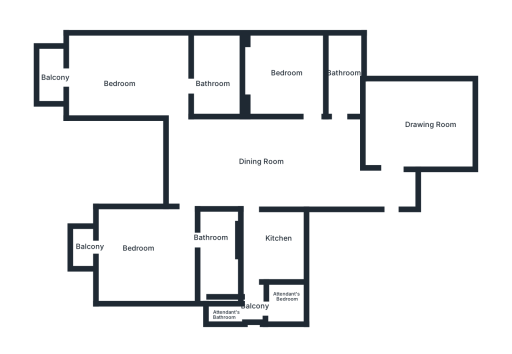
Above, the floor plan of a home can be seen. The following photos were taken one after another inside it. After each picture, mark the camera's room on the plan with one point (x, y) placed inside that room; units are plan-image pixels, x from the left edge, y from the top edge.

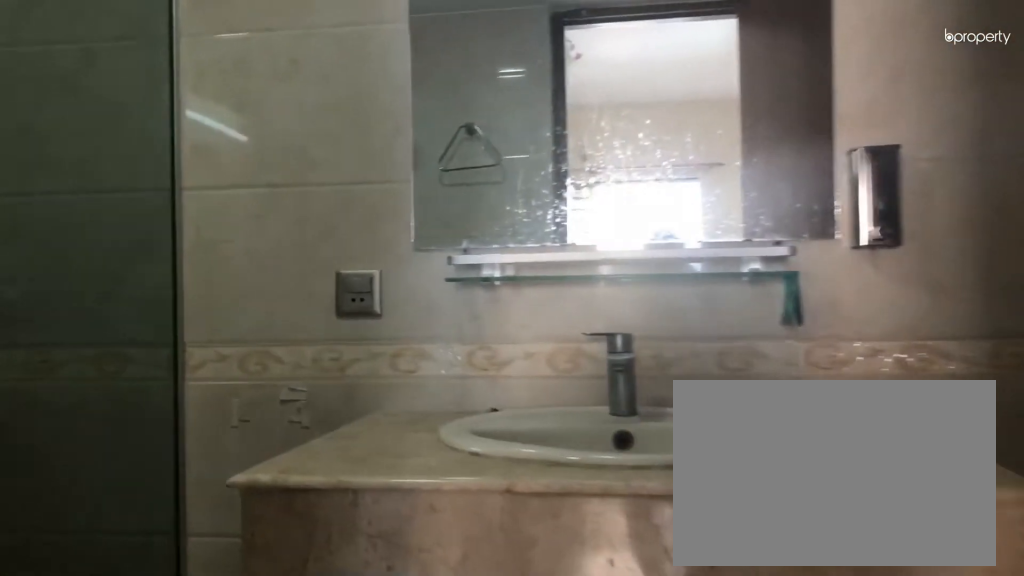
(218, 82)
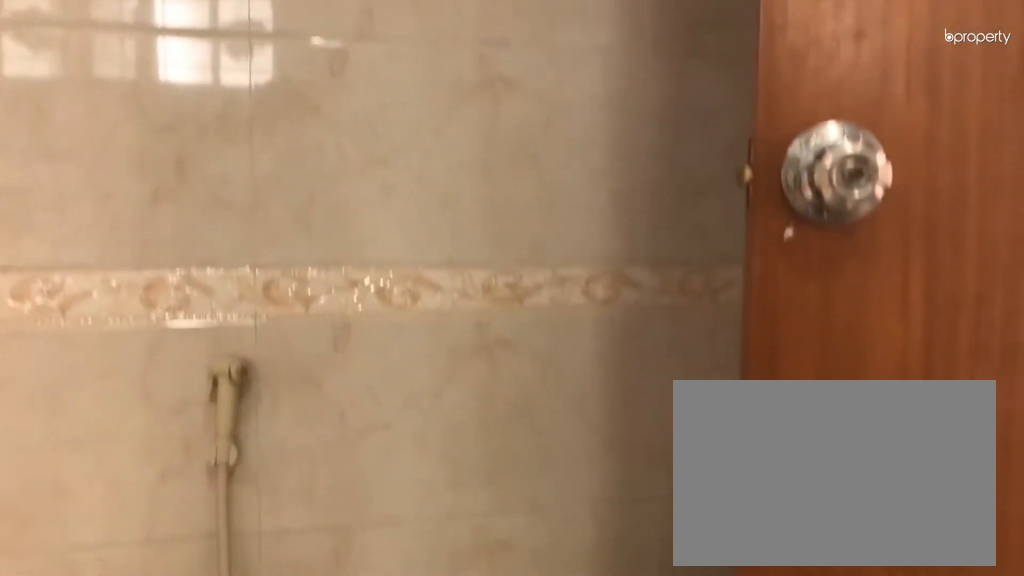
(214, 83)
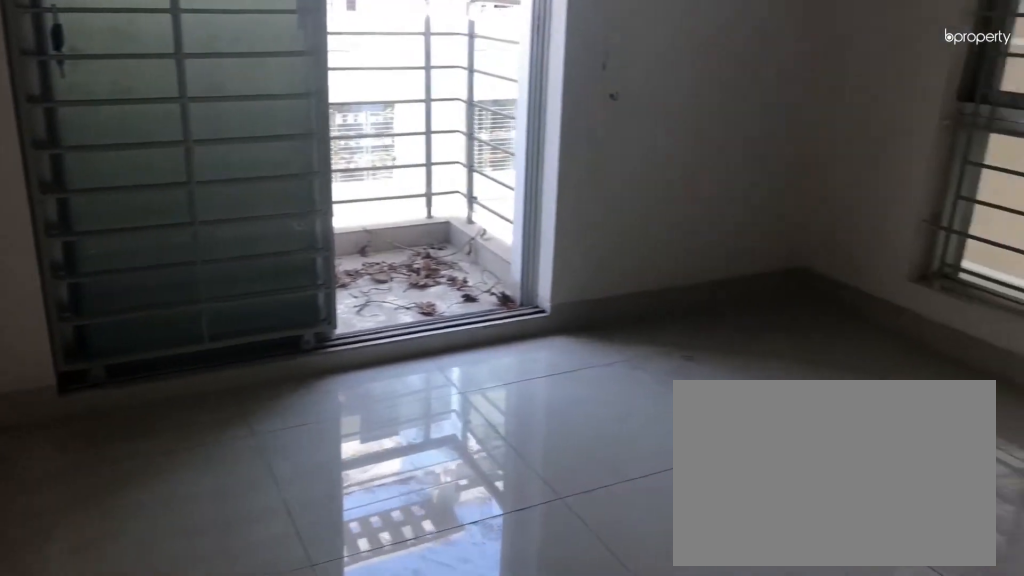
(139, 253)
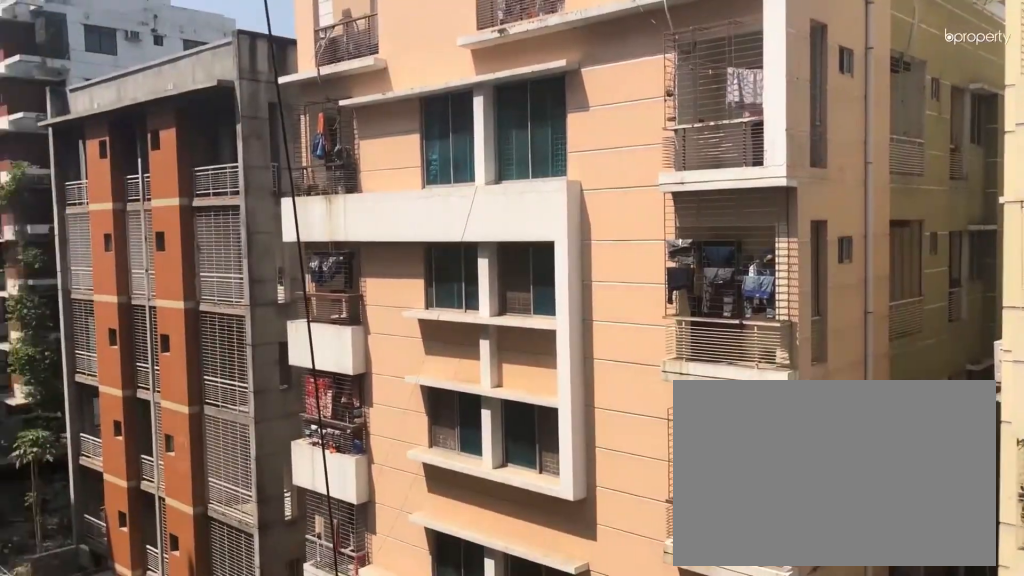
(87, 250)
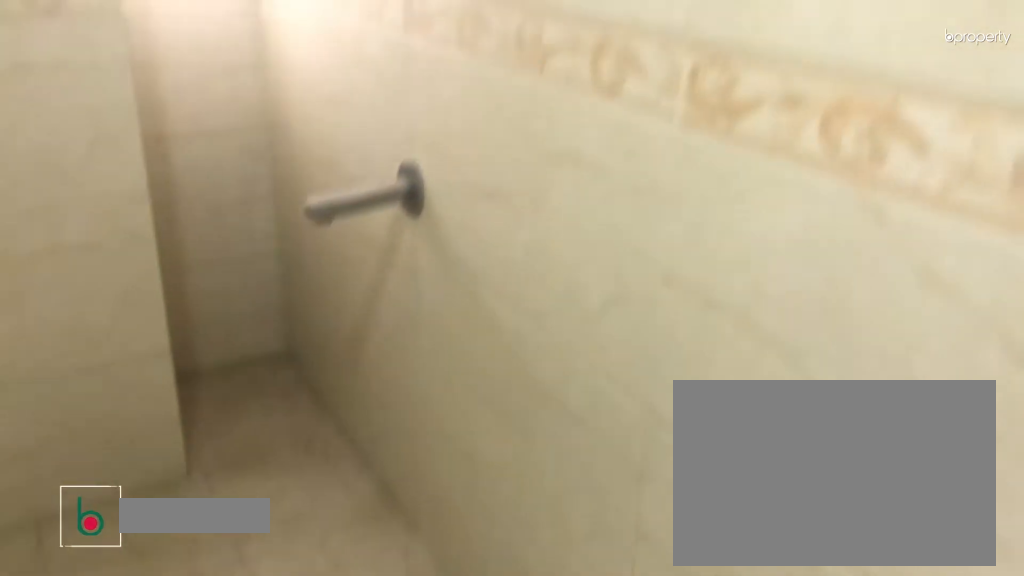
(220, 244)
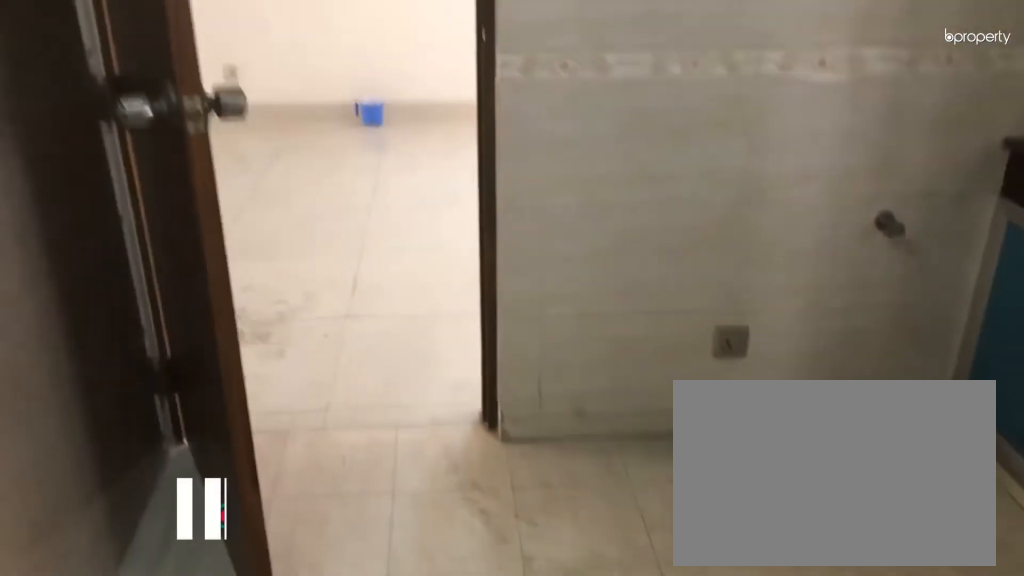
(276, 239)
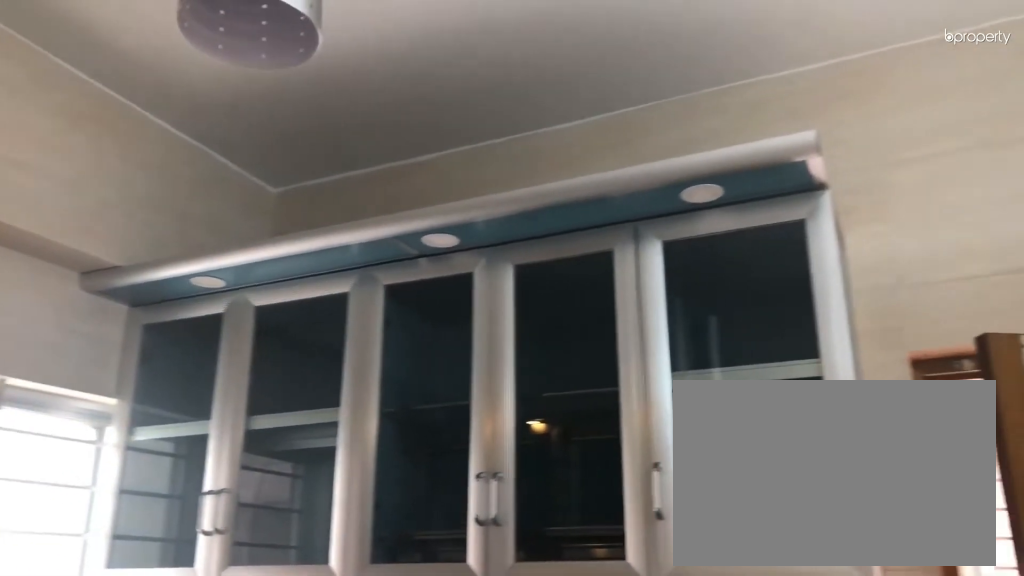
(276, 239)
